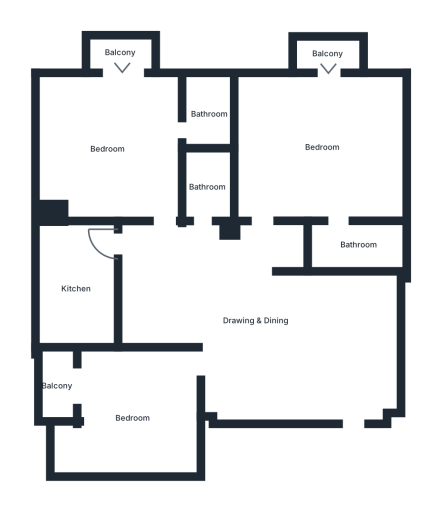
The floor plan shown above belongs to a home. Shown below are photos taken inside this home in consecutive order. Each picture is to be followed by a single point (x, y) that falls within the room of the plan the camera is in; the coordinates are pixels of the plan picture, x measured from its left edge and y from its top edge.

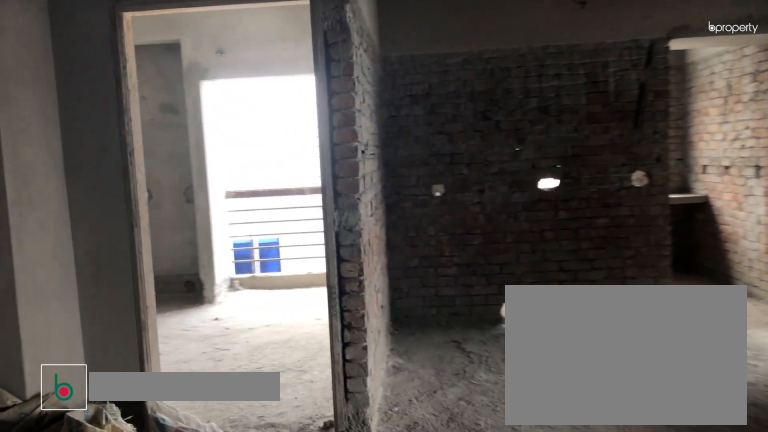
(255, 322)
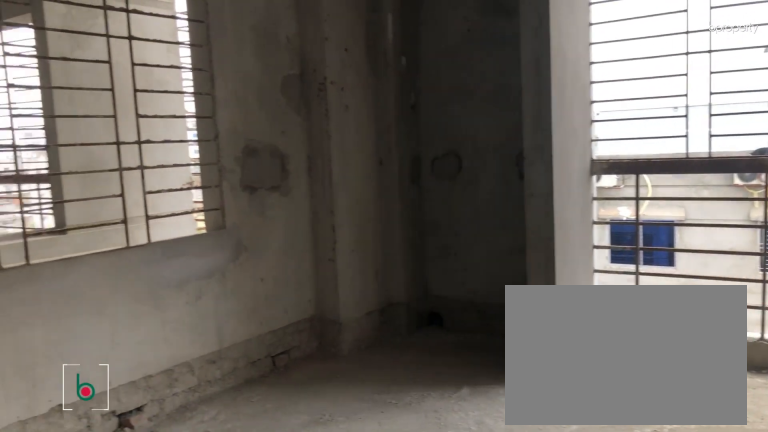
(131, 418)
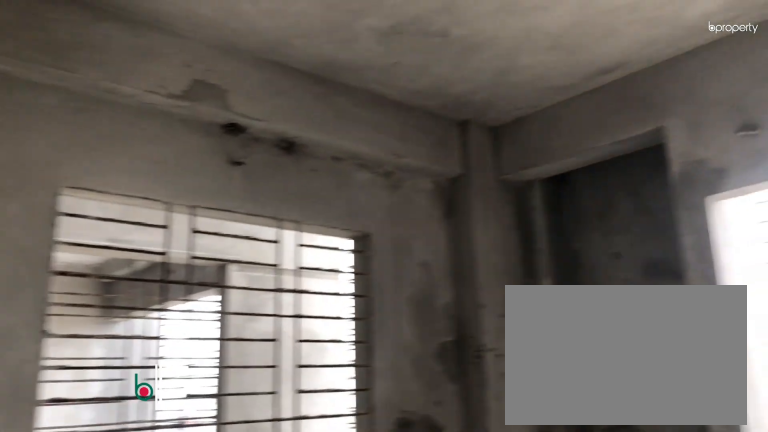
(131, 418)
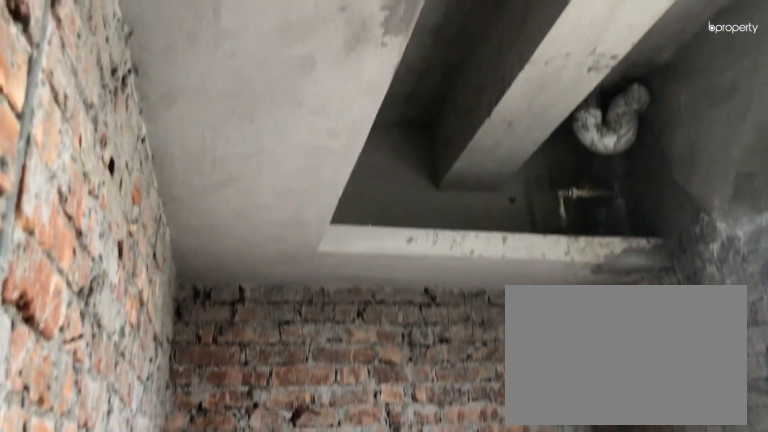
(77, 289)
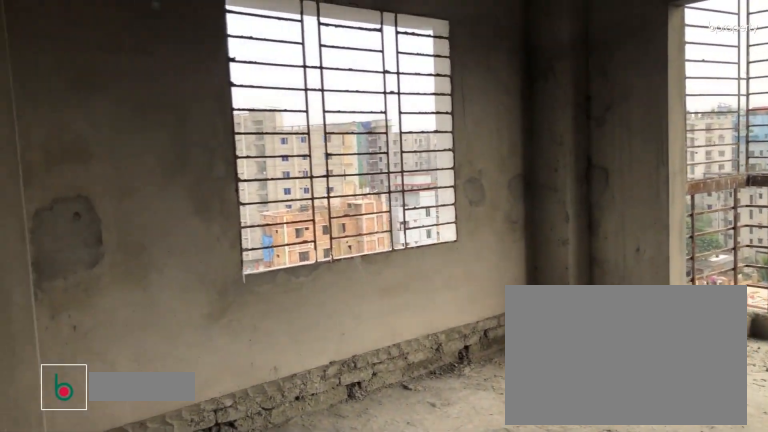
(108, 148)
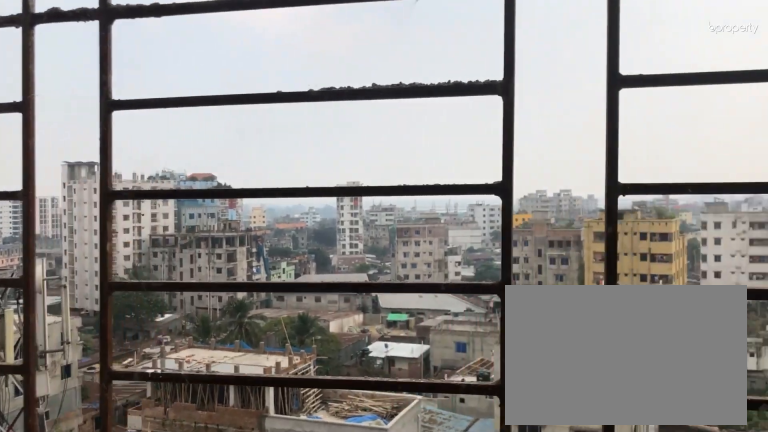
(120, 53)
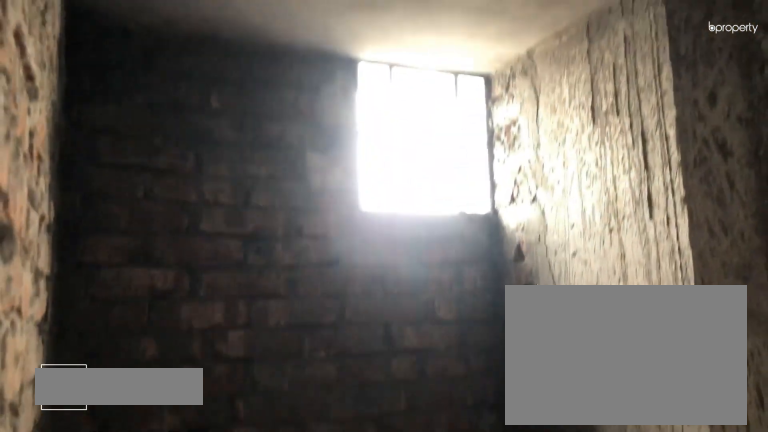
(208, 113)
